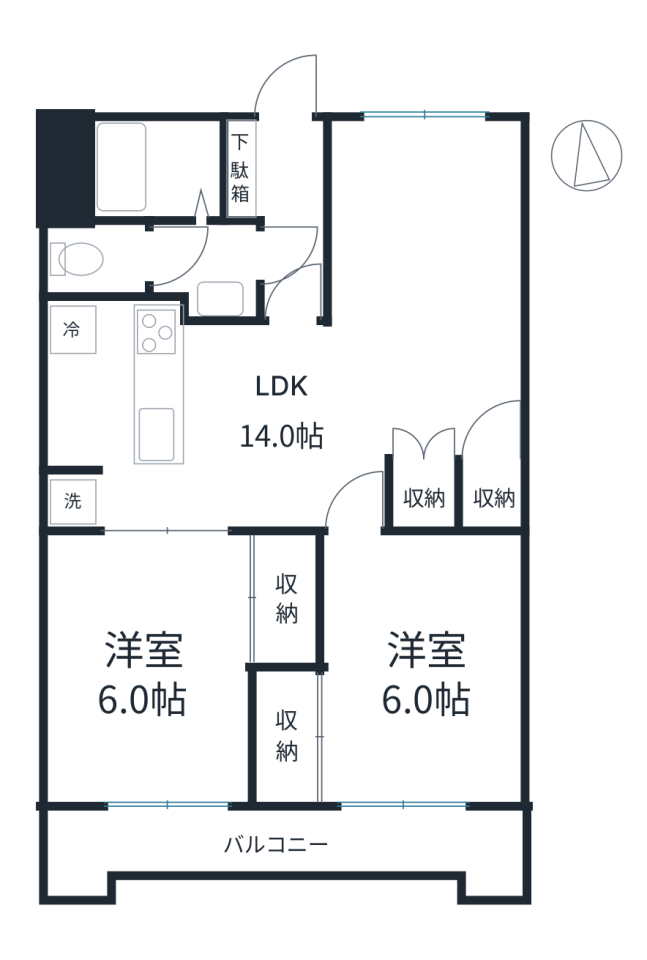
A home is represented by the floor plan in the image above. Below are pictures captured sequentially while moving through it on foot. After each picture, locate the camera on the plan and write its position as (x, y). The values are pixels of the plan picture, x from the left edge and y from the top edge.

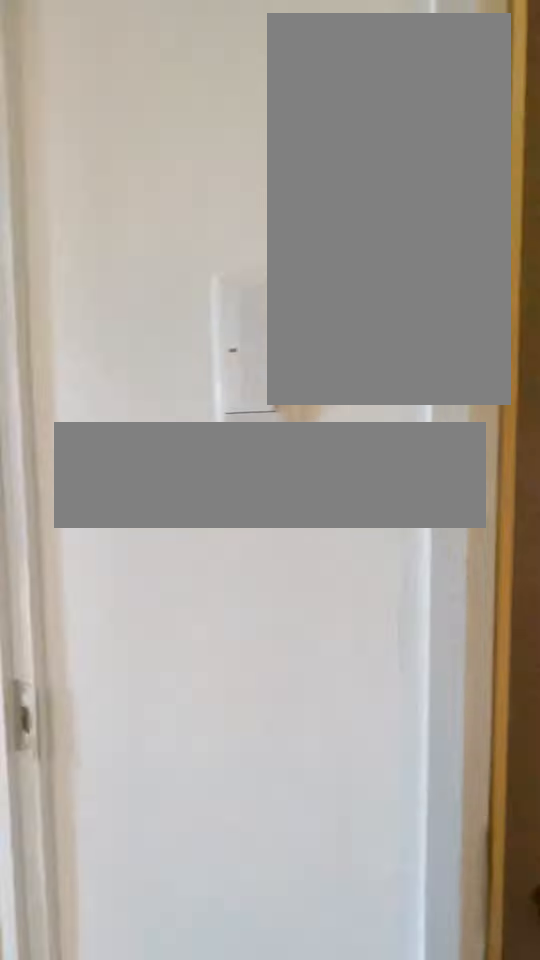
(292, 330)
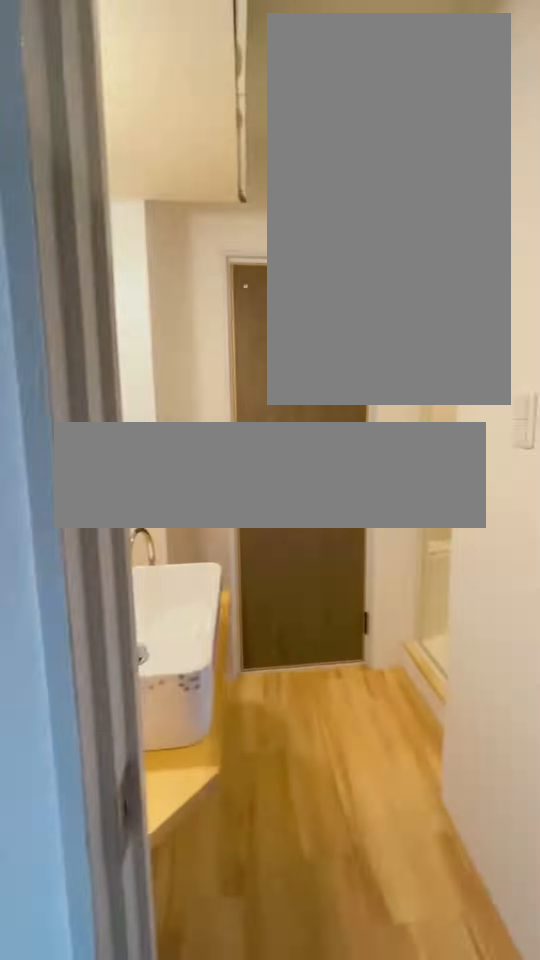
(292, 291)
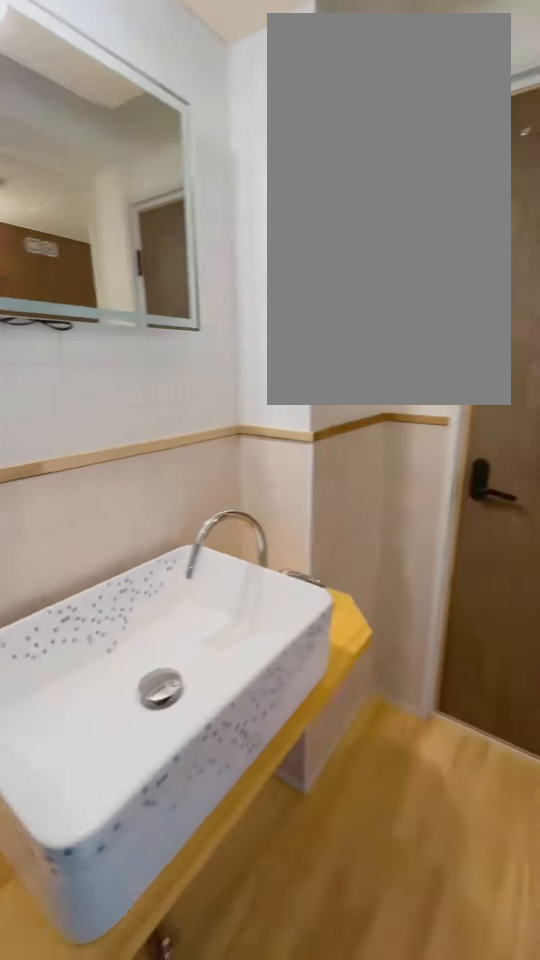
(214, 261)
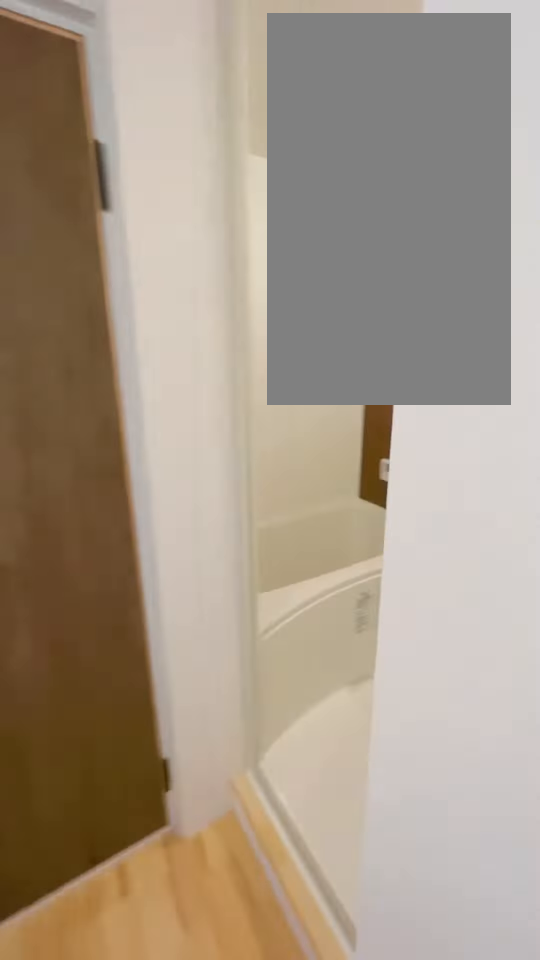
(198, 248)
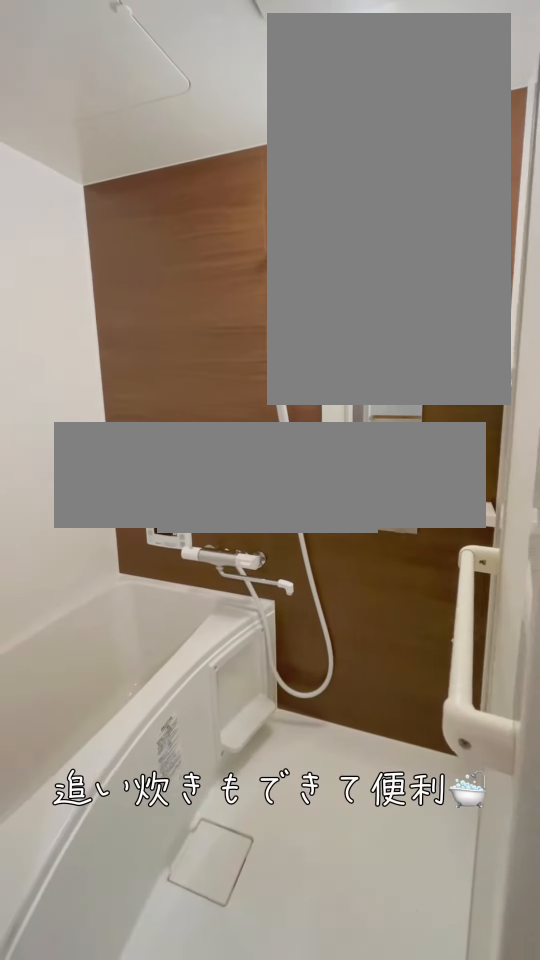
(182, 244)
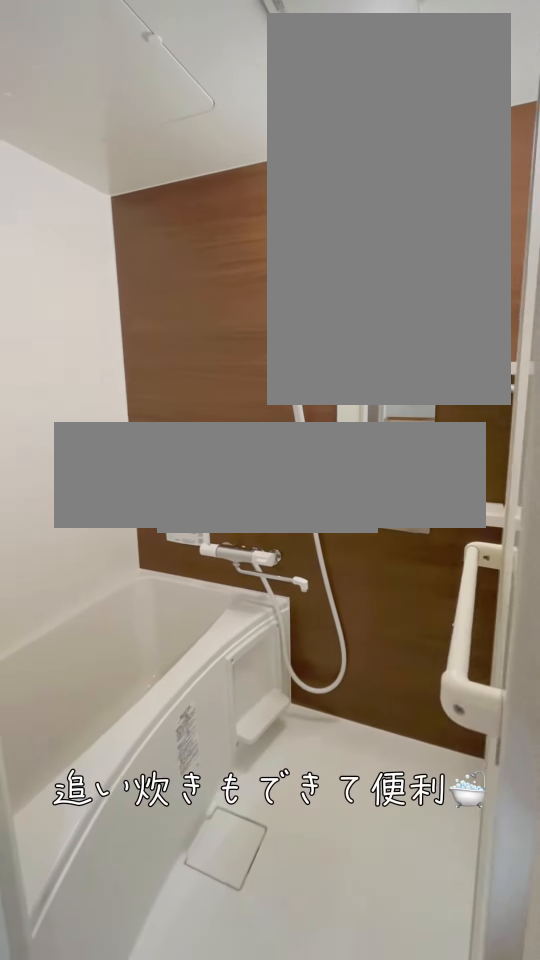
(186, 257)
